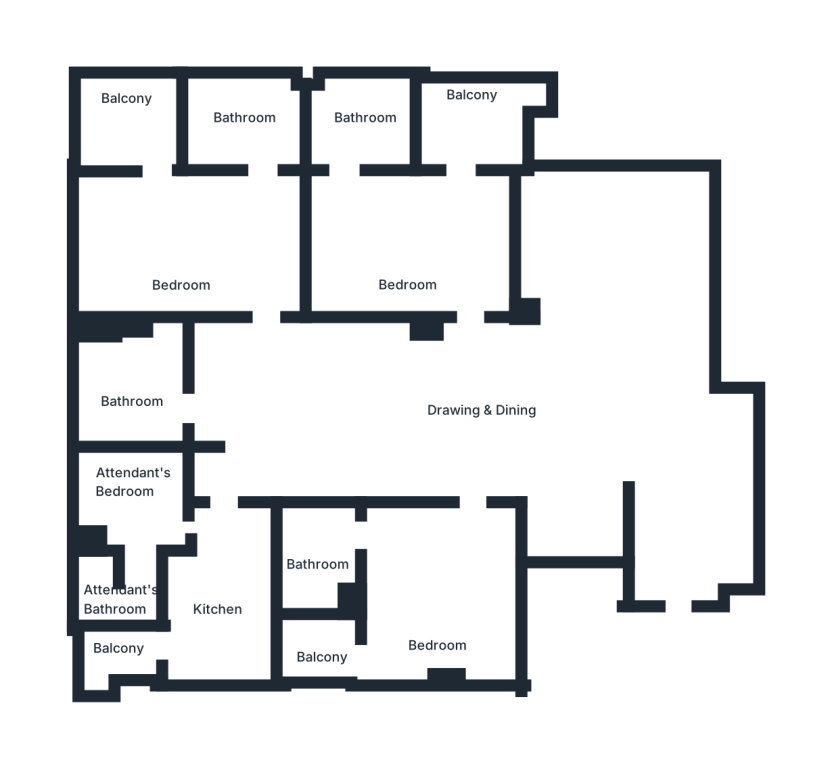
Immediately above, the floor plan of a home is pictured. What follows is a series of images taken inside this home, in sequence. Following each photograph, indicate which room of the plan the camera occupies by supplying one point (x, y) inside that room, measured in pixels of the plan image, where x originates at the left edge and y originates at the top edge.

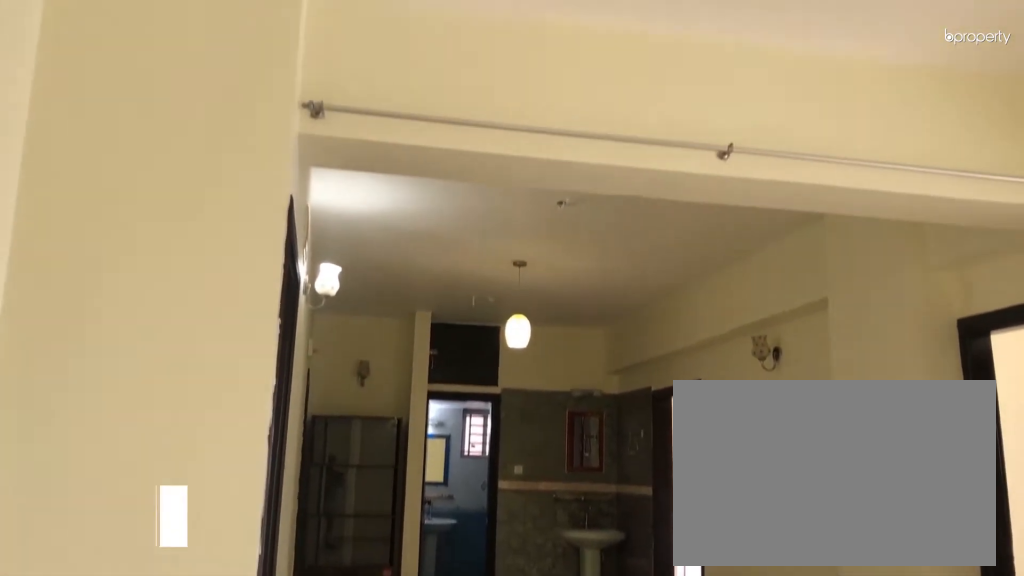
(524, 423)
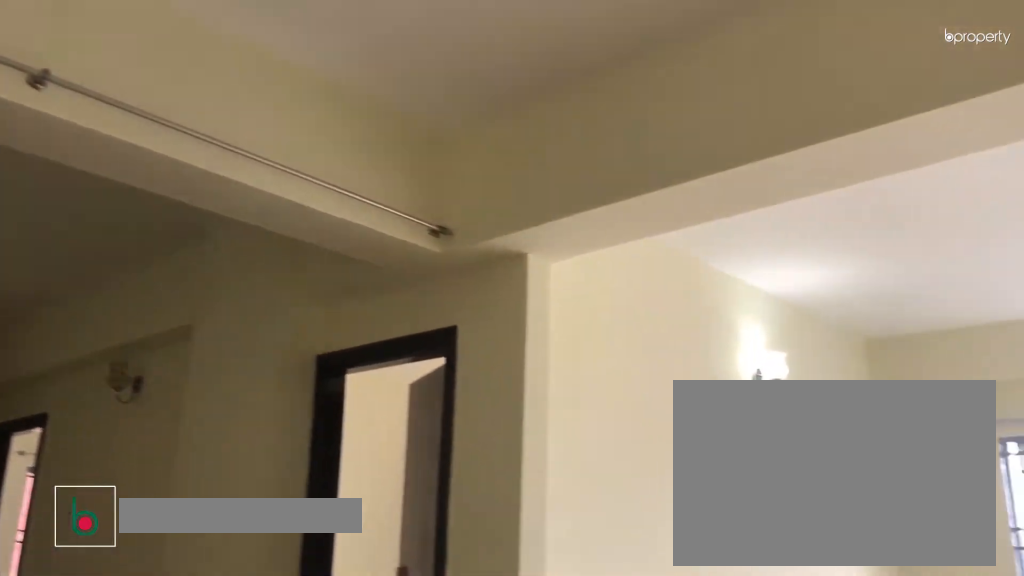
(524, 423)
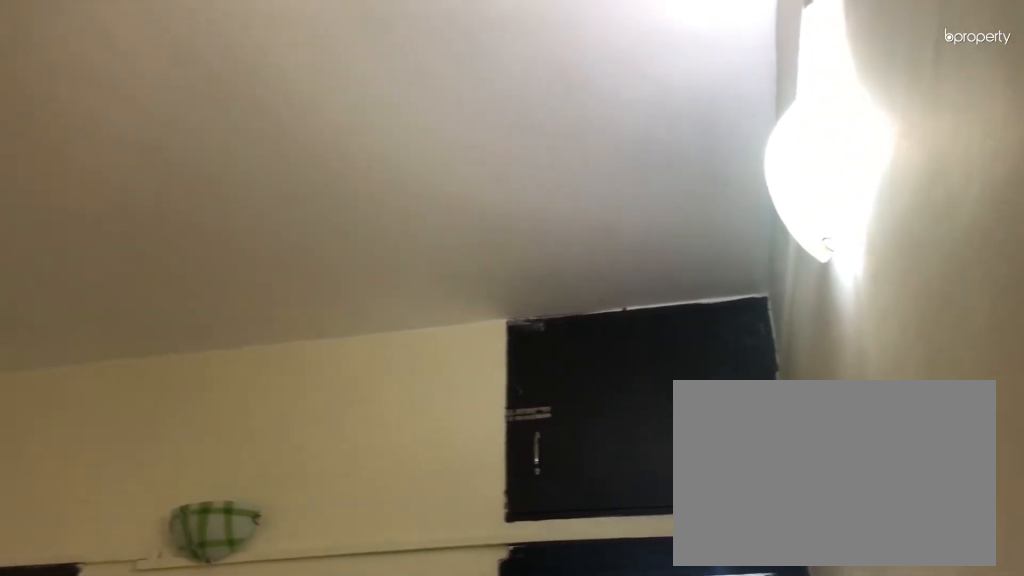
(433, 583)
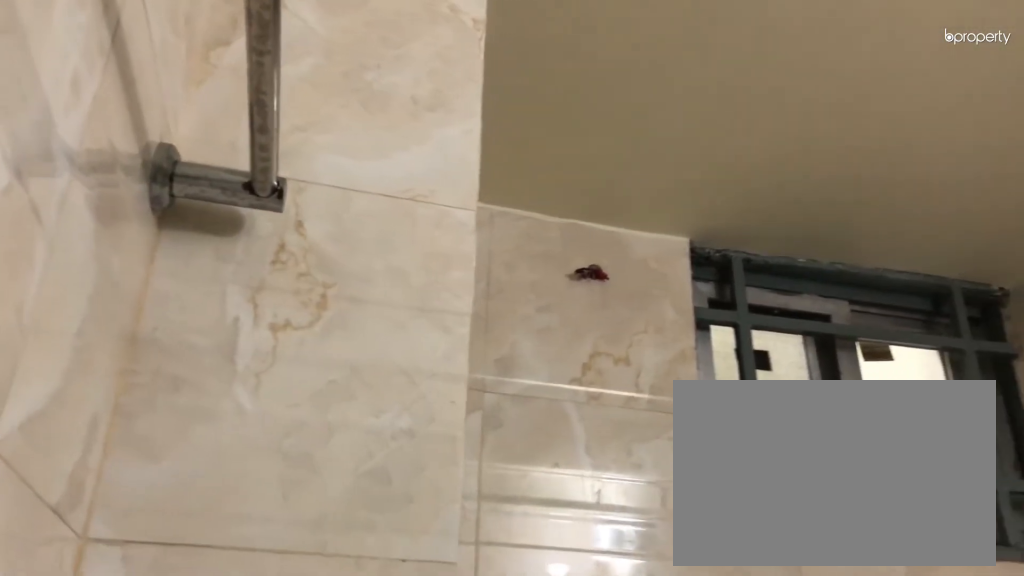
(317, 568)
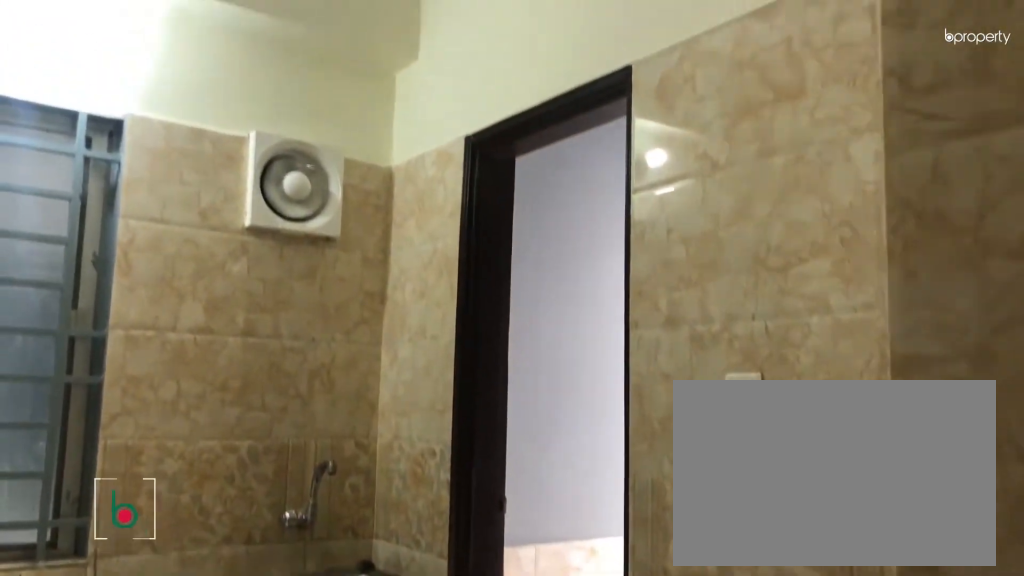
(225, 602)
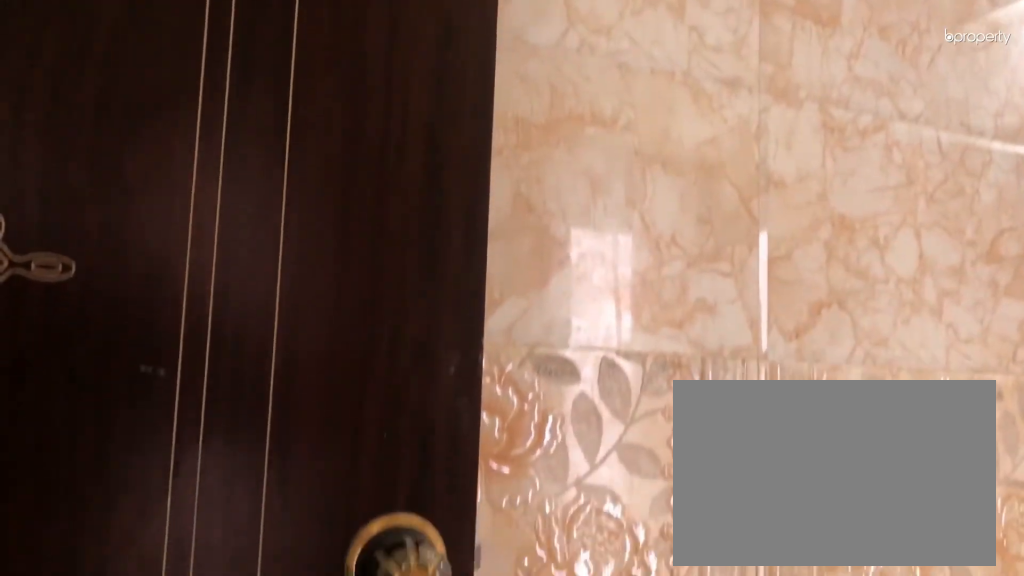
(225, 602)
